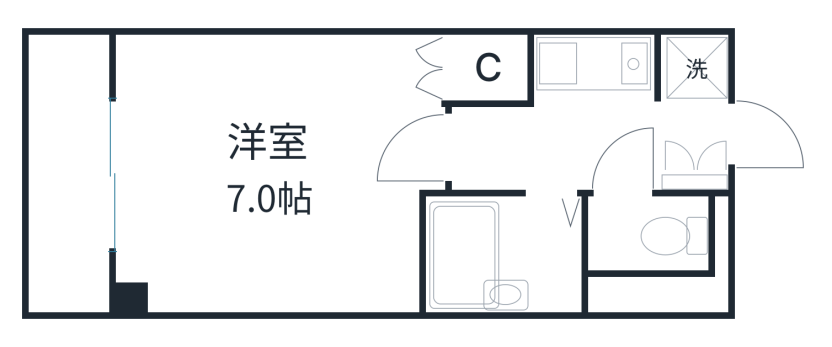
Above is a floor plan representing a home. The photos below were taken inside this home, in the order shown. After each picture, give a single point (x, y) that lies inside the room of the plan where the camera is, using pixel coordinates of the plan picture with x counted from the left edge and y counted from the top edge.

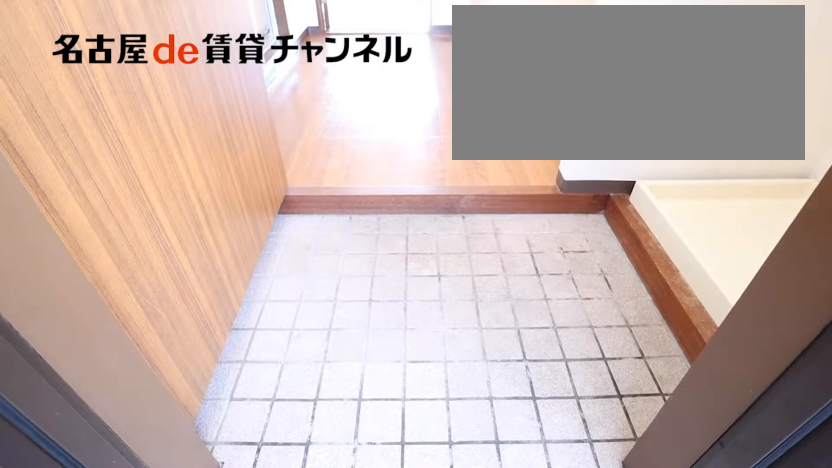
(695, 111)
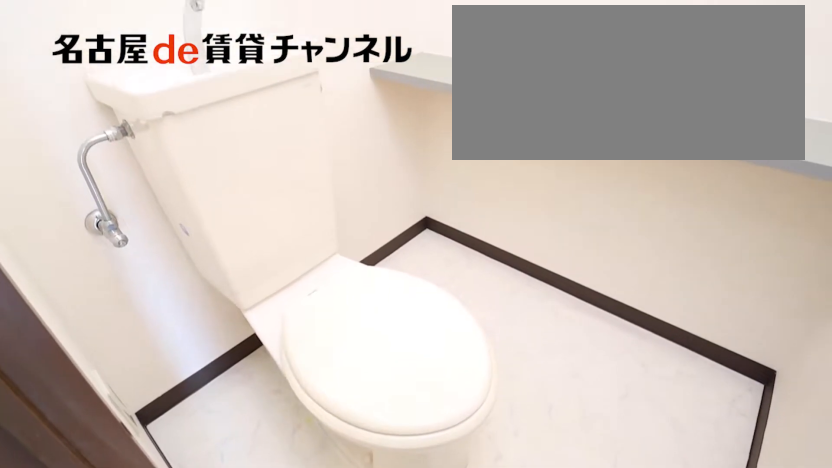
(647, 236)
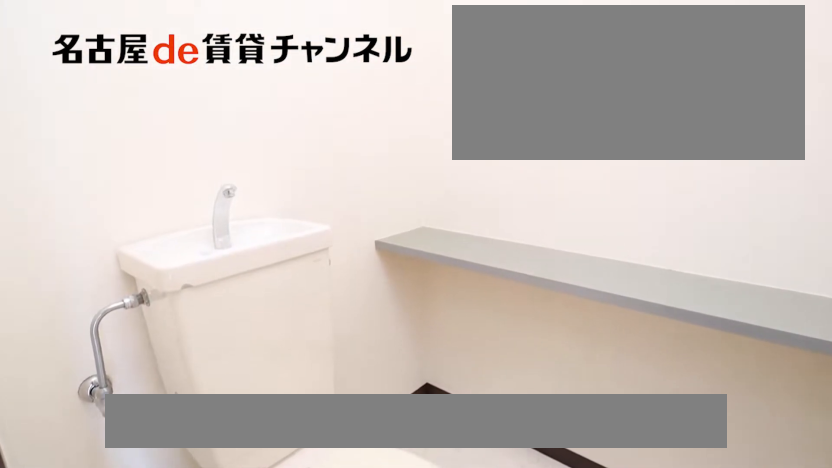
(647, 236)
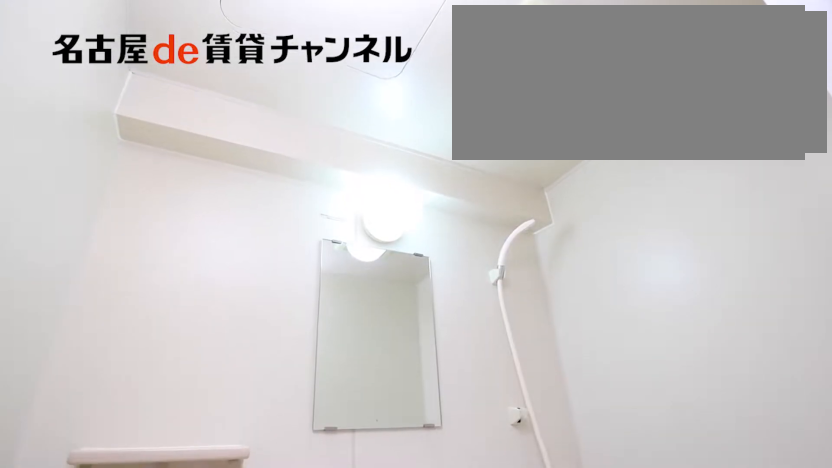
(513, 255)
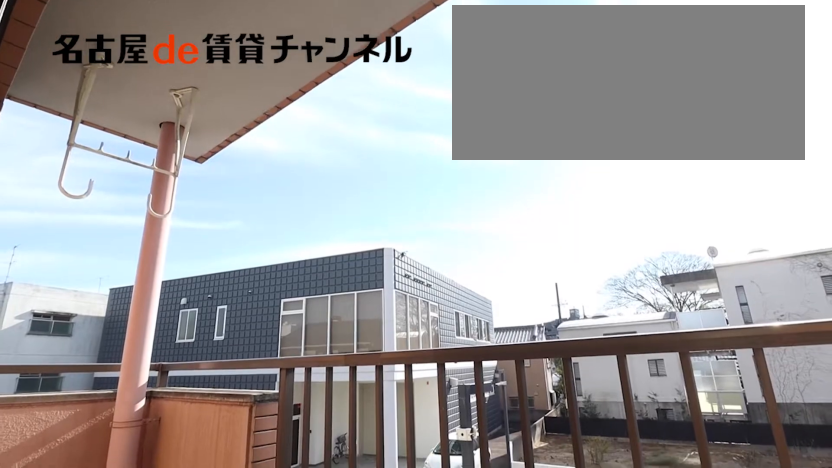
(68, 174)
